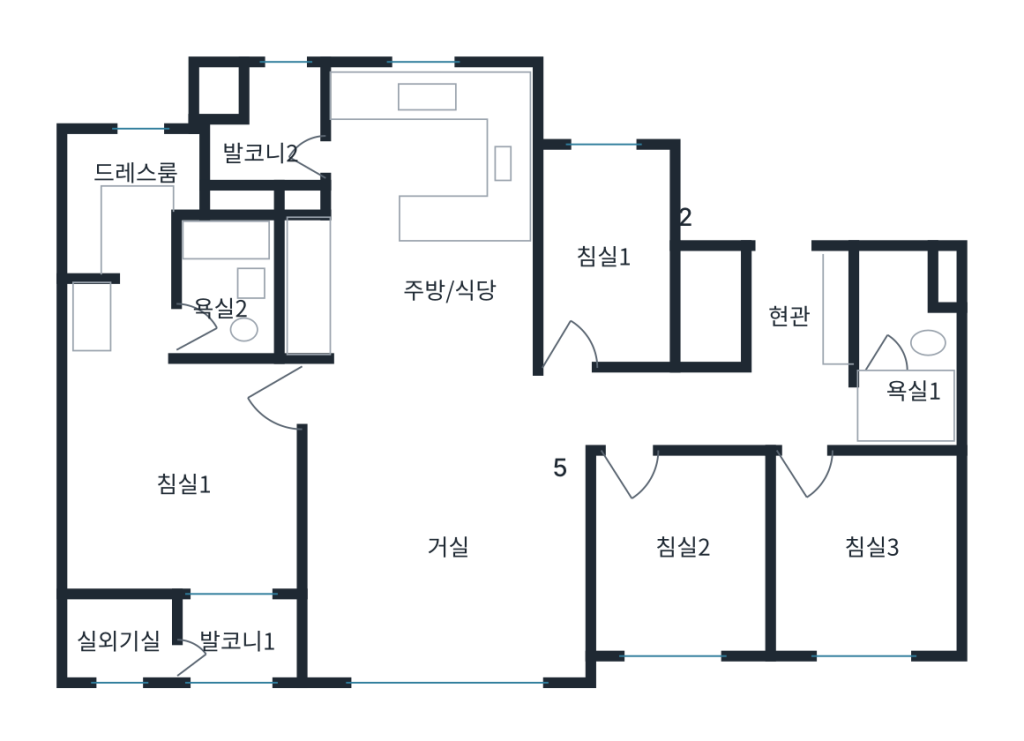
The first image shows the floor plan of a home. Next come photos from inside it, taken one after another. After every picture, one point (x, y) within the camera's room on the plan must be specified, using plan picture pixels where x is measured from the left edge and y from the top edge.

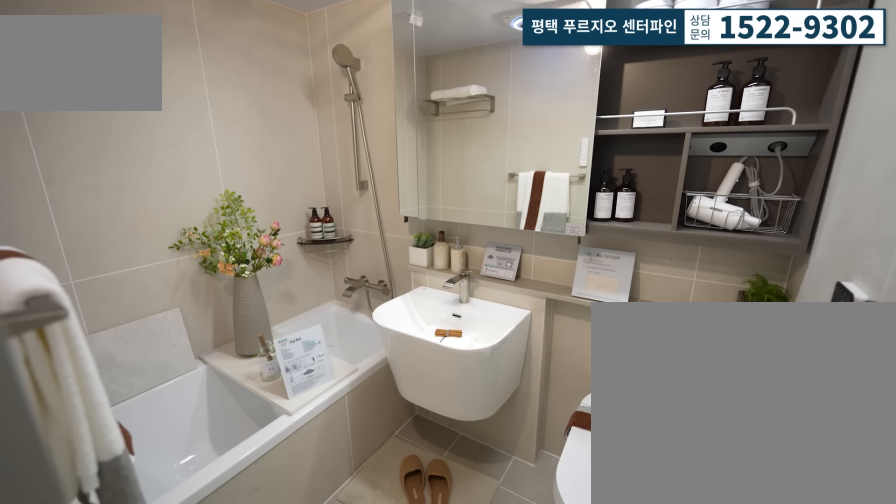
(224, 323)
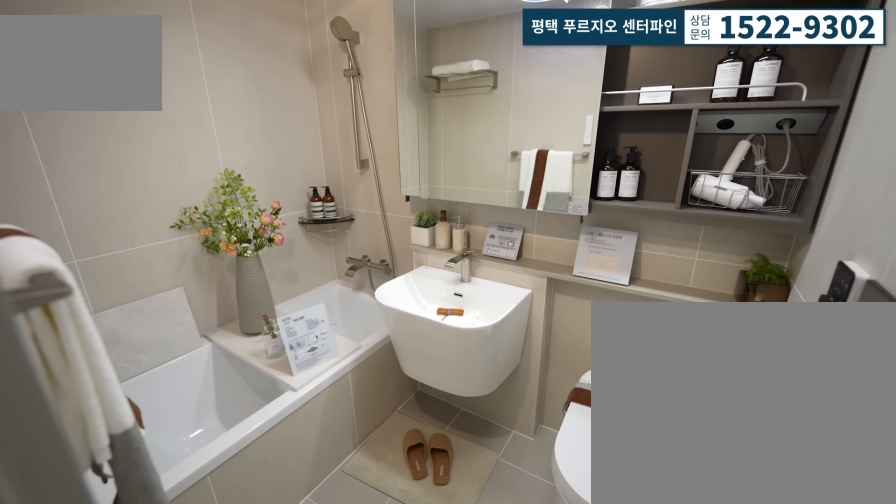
(255, 298)
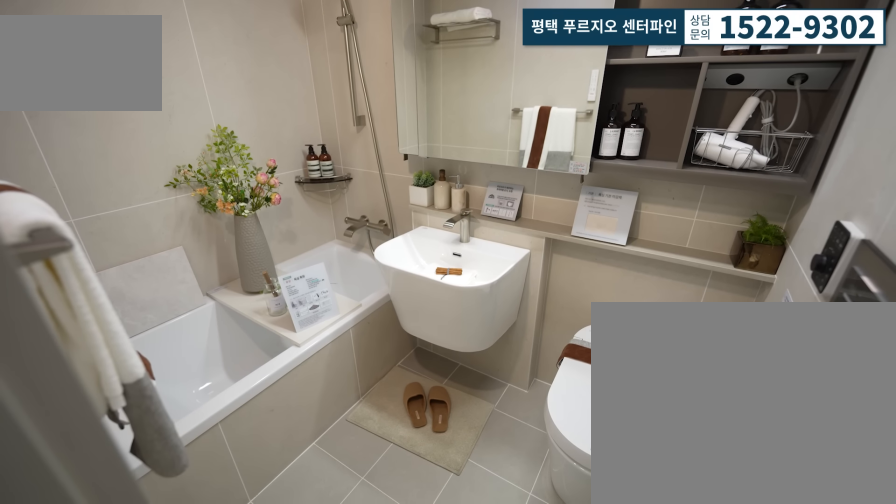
(254, 297)
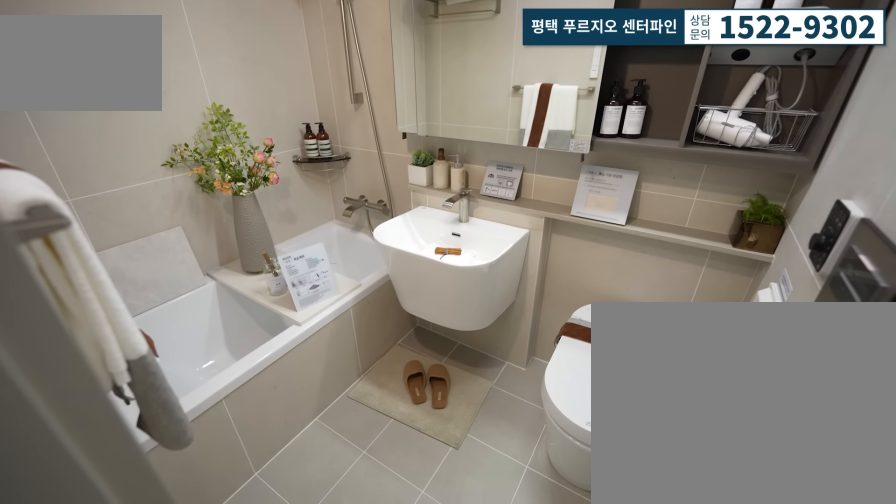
(224, 322)
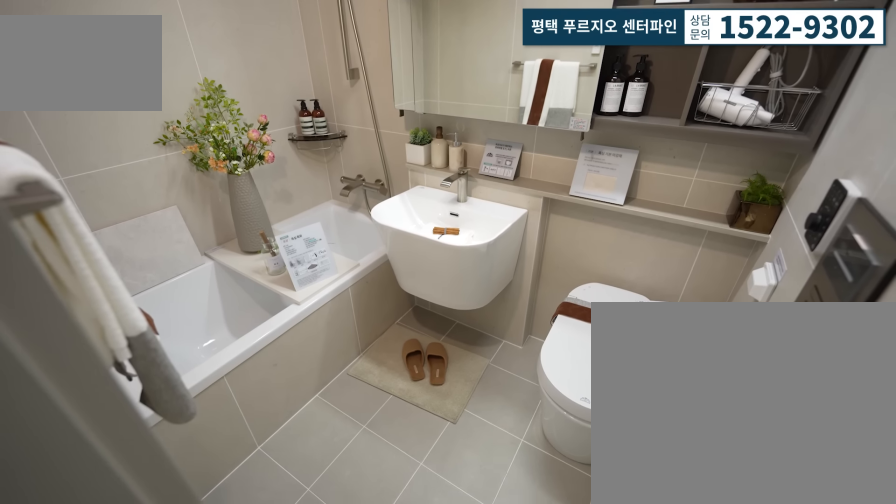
(254, 298)
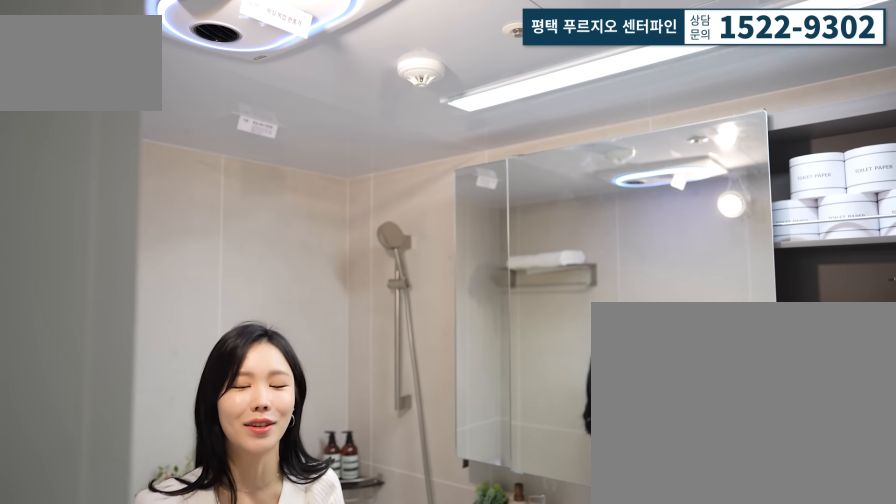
(225, 322)
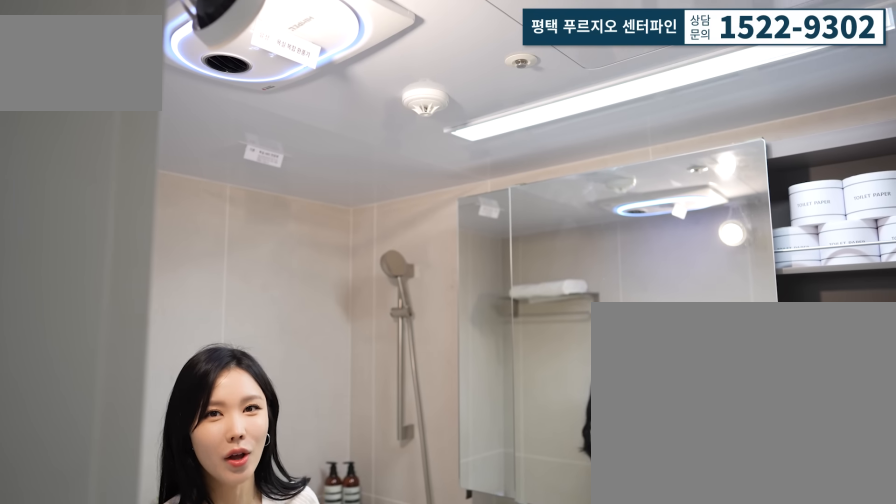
(252, 298)
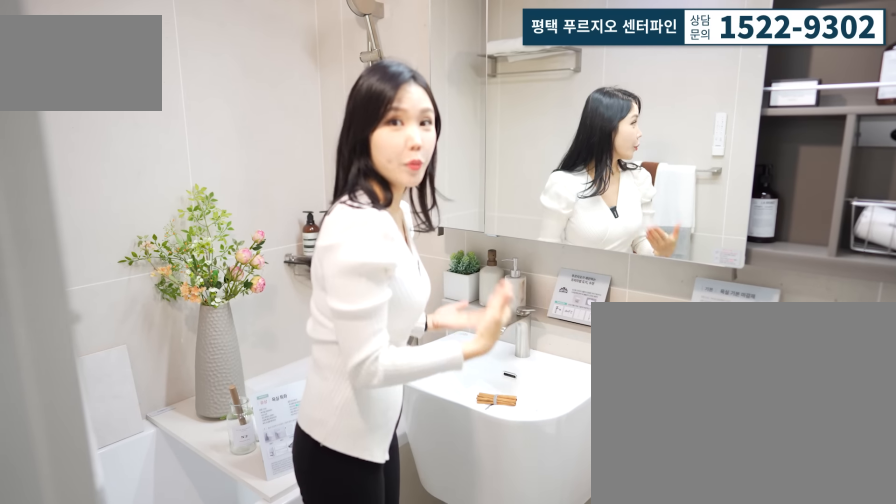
(225, 322)
